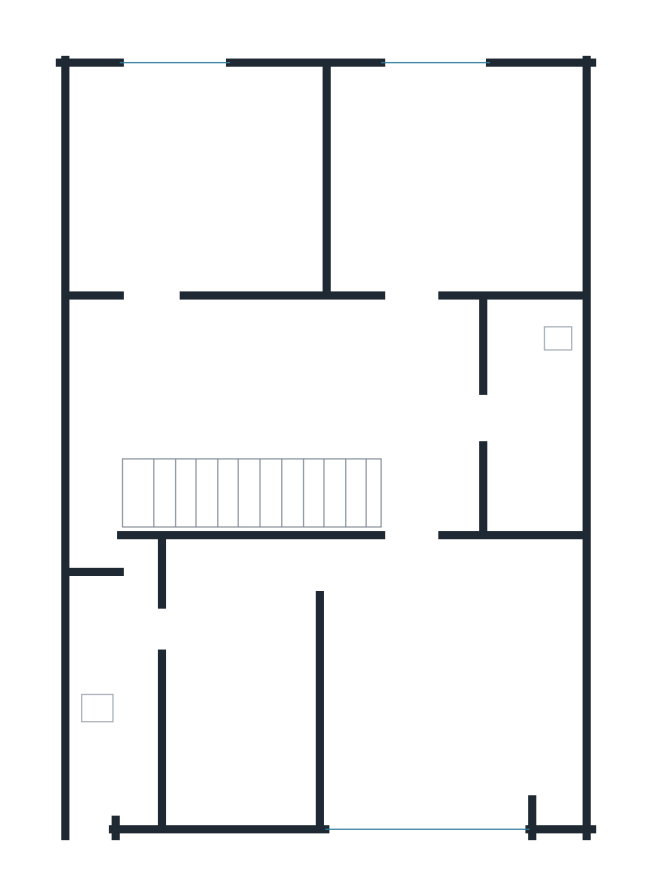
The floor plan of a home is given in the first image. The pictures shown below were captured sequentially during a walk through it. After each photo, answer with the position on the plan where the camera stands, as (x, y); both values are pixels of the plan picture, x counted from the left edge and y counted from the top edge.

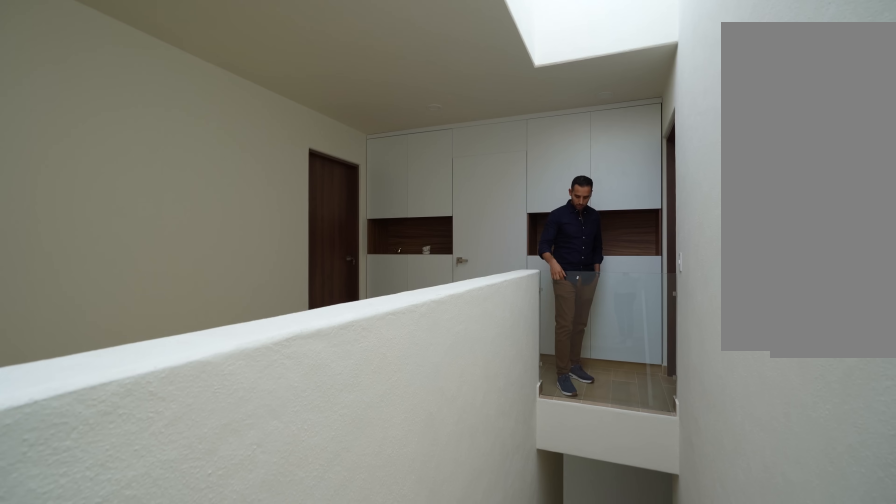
(122, 465)
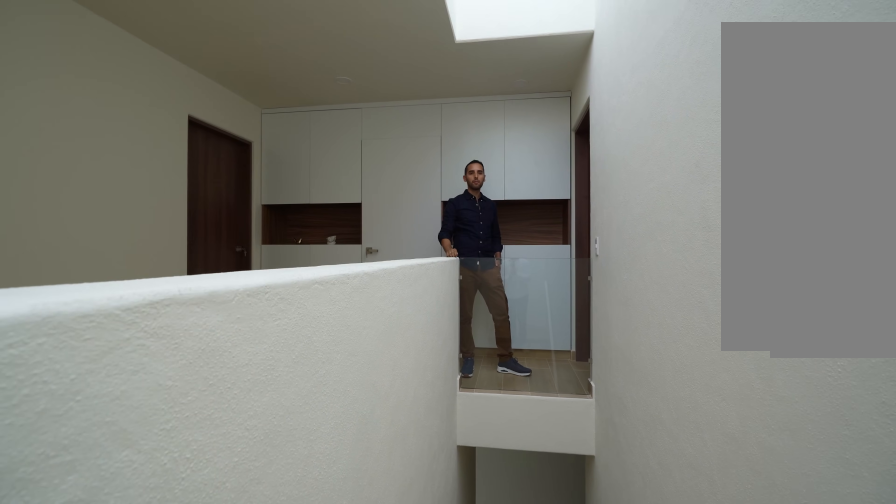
(120, 454)
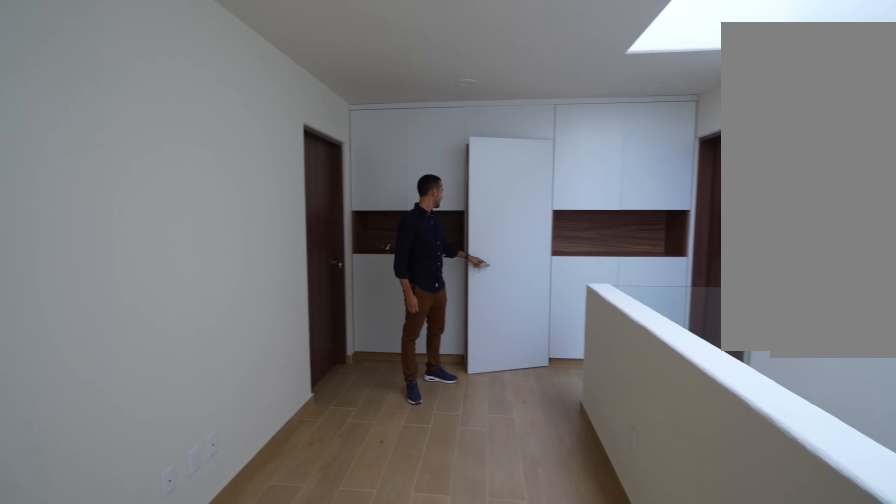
(192, 393)
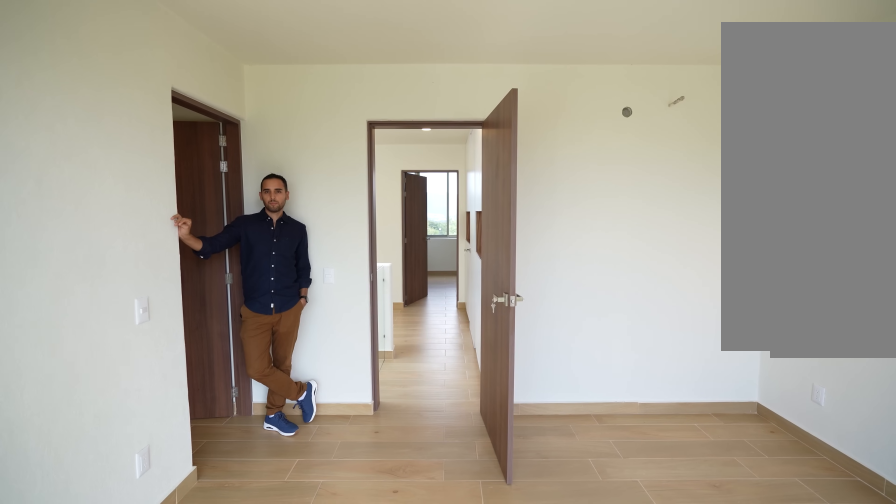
(413, 793)
